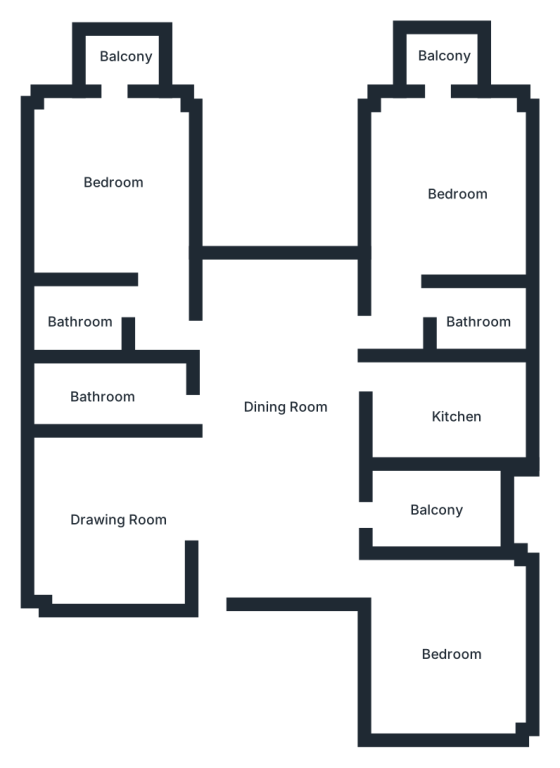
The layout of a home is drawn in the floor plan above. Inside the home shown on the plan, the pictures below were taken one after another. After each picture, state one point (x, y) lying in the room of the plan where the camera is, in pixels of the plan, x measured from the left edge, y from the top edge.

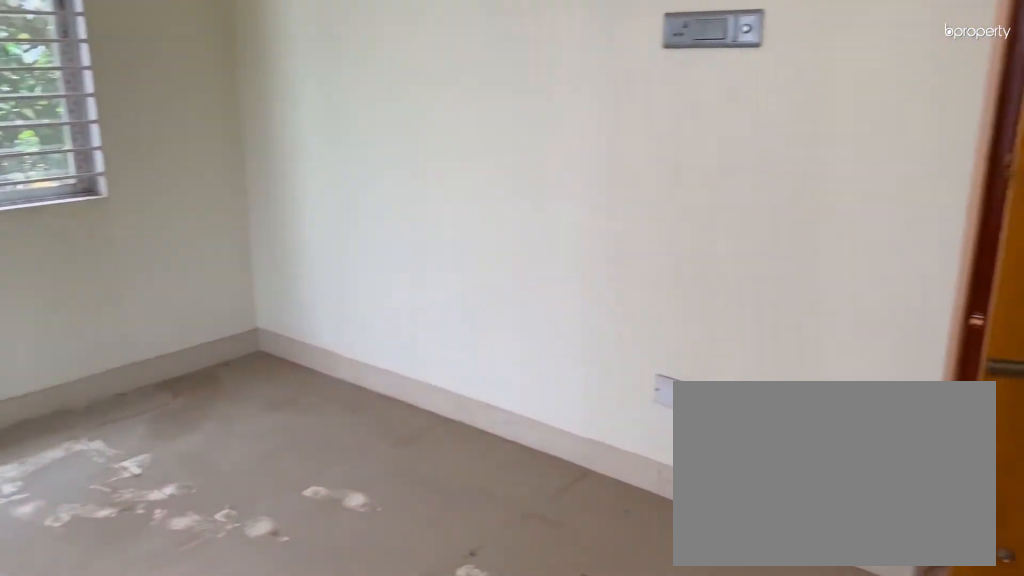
(442, 648)
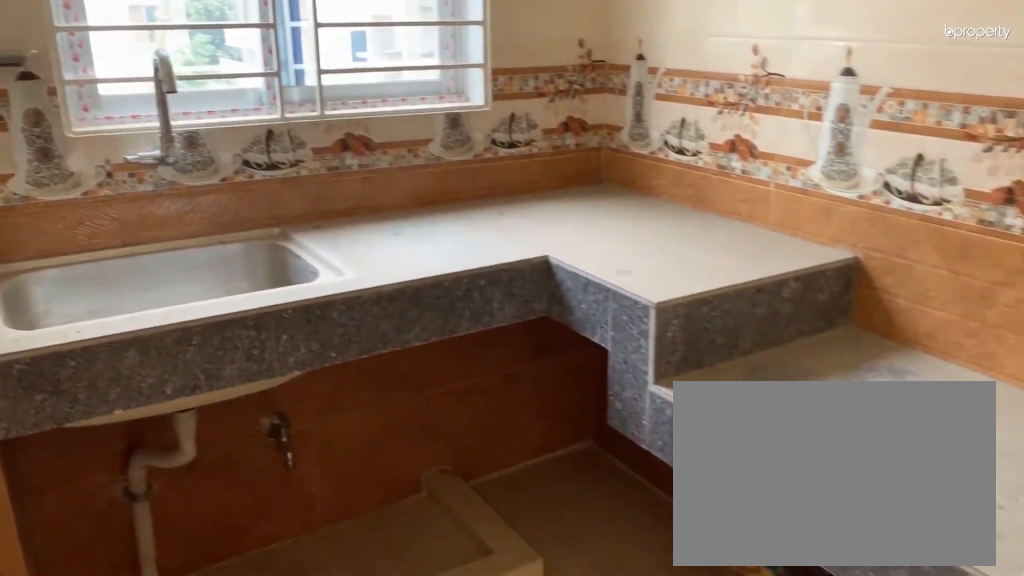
(436, 405)
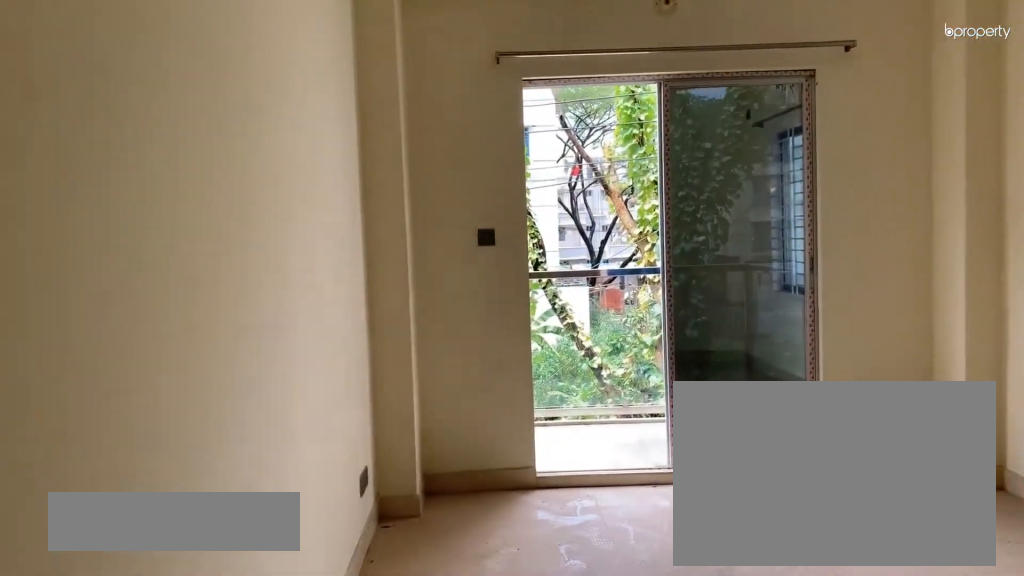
(444, 187)
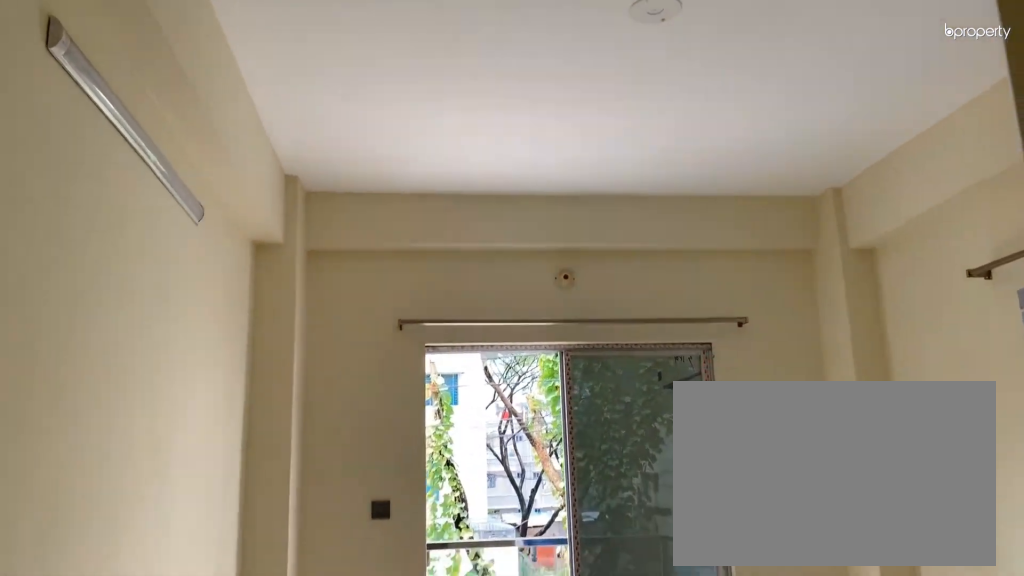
(444, 187)
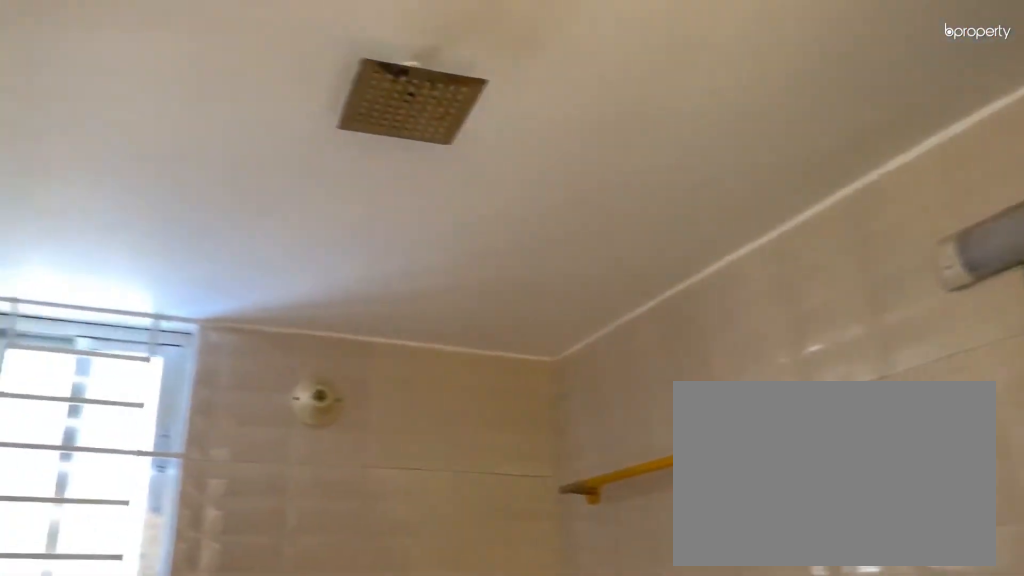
(470, 320)
